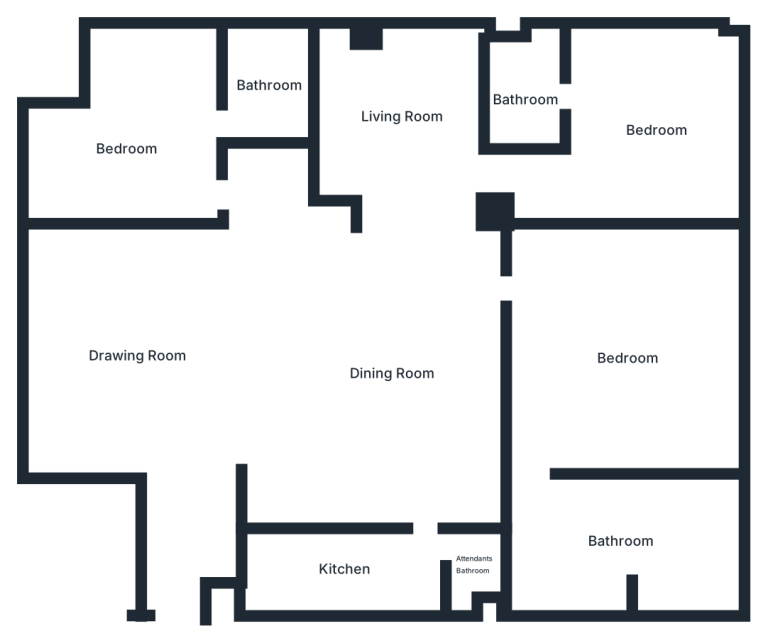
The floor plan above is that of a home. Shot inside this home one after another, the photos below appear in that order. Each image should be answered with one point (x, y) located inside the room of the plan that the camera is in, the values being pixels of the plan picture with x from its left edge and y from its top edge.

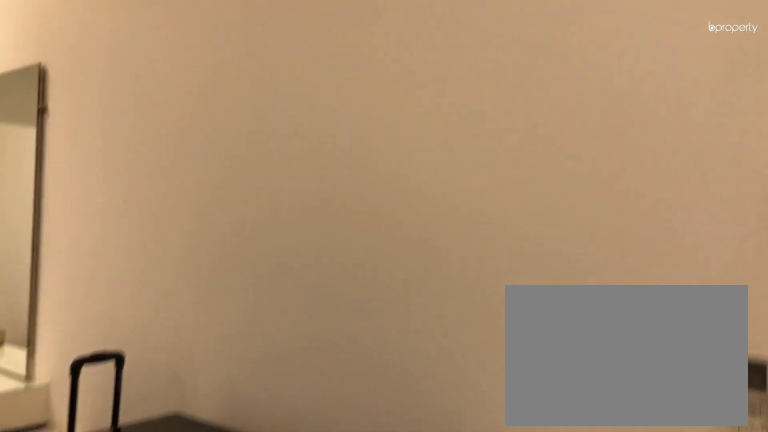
(629, 359)
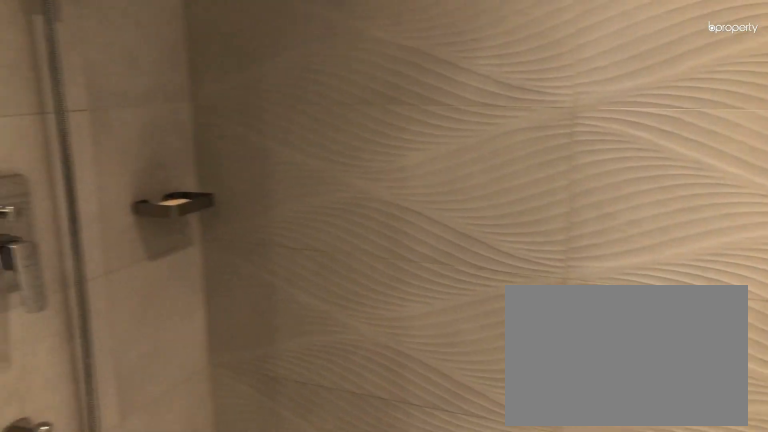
(620, 542)
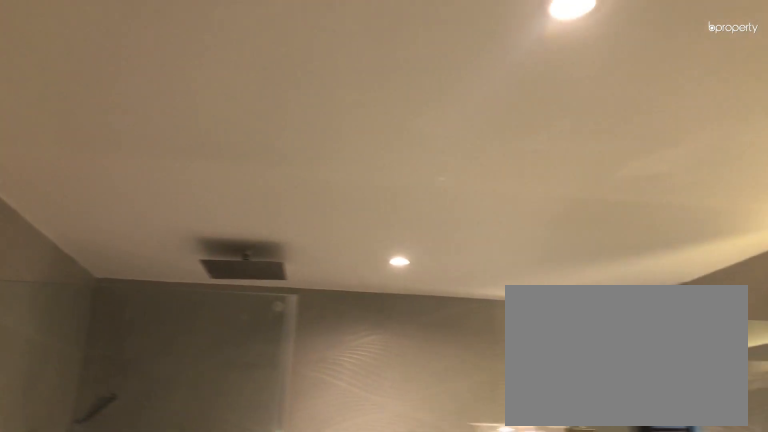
(620, 542)
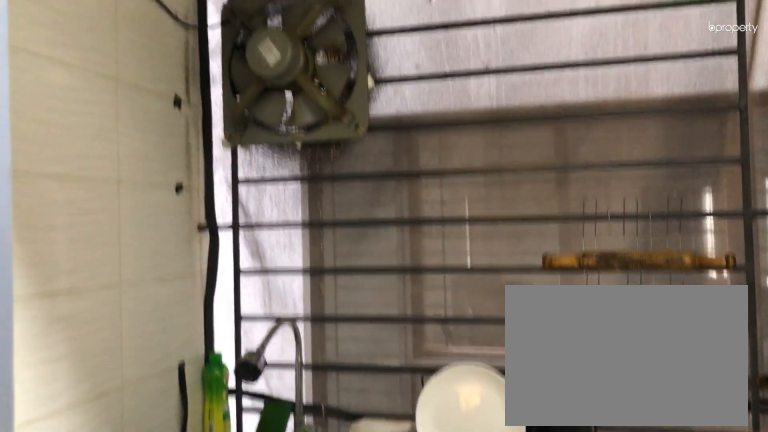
(348, 570)
